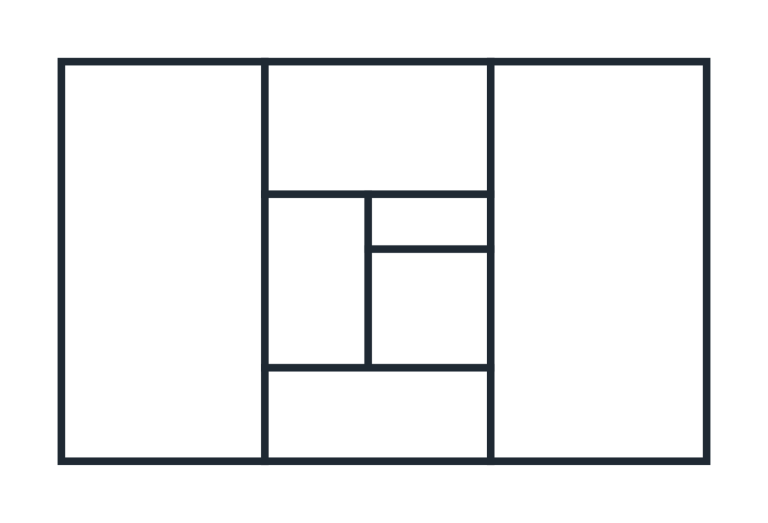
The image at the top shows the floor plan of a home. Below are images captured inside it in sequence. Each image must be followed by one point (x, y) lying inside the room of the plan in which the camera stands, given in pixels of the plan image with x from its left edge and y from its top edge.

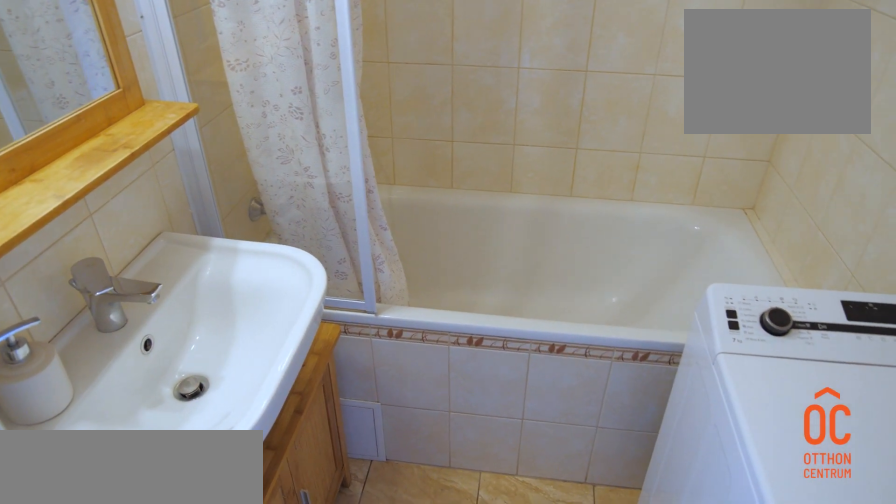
(426, 302)
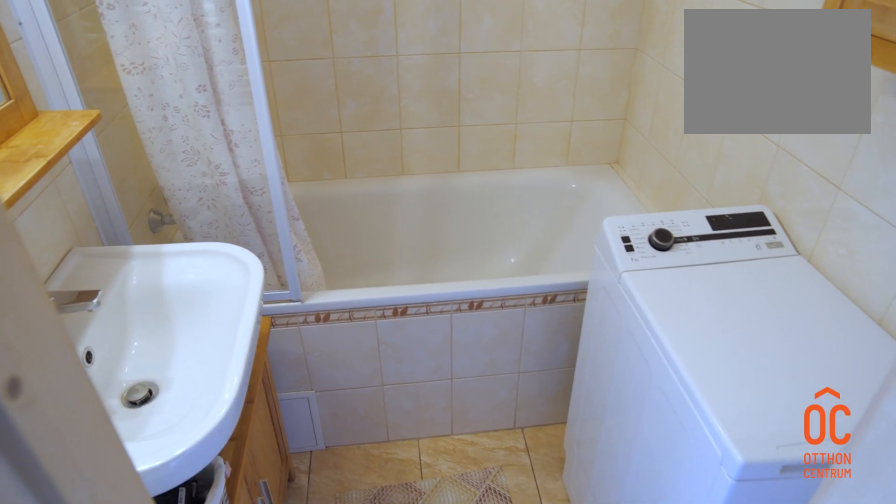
(426, 301)
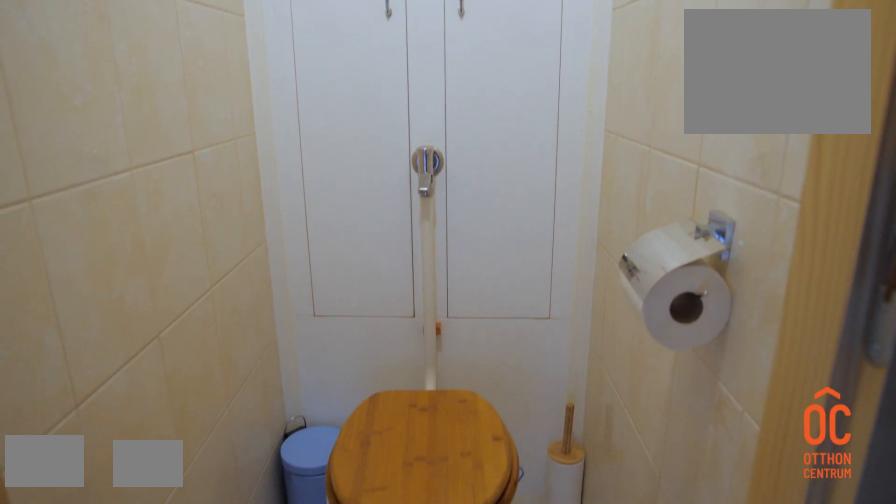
(425, 227)
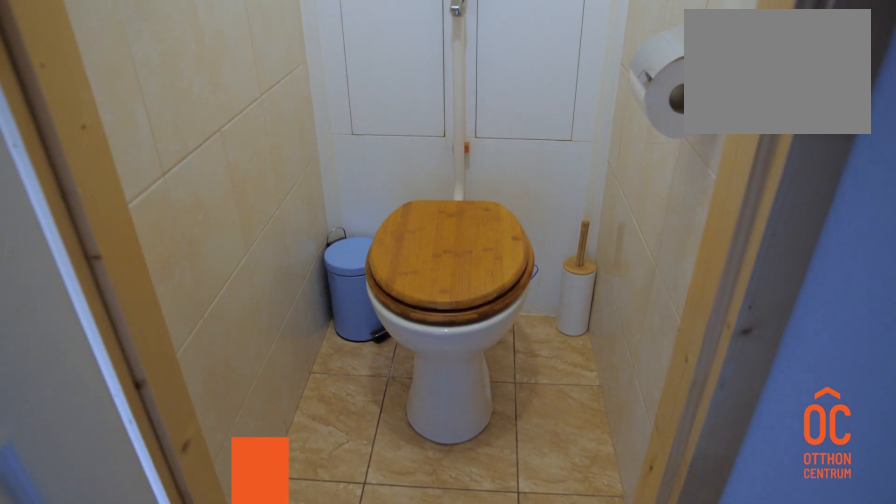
(425, 227)
